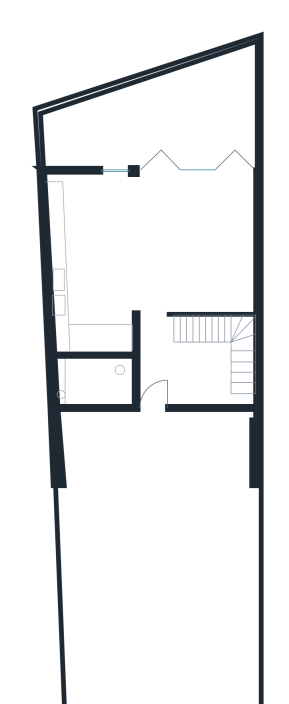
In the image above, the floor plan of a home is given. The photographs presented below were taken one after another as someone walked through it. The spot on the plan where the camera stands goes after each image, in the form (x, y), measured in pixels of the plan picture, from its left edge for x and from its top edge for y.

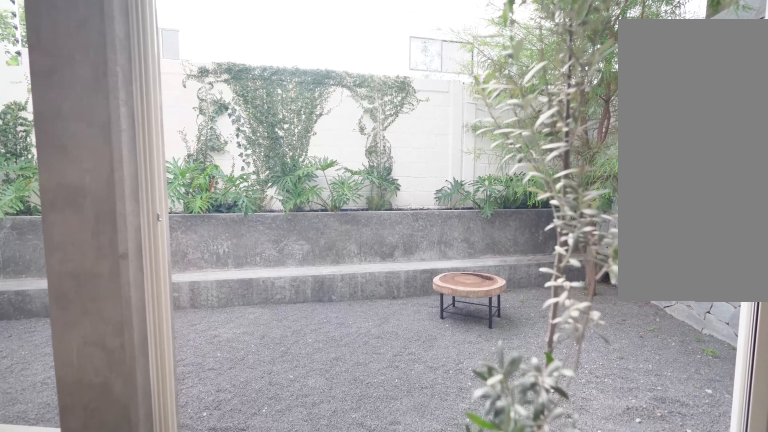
(158, 213)
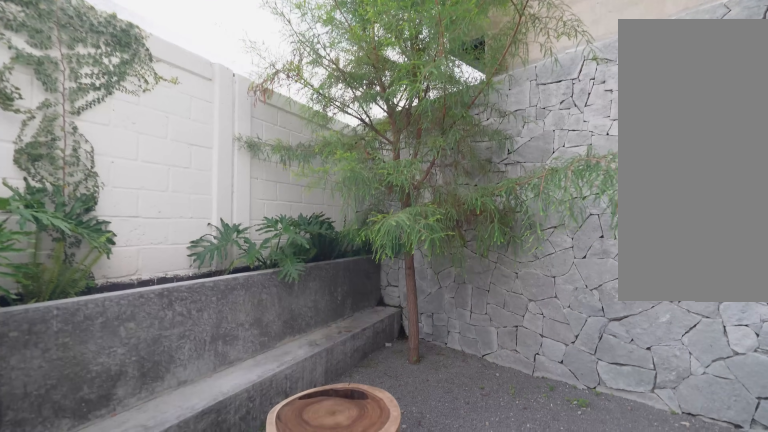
(154, 155)
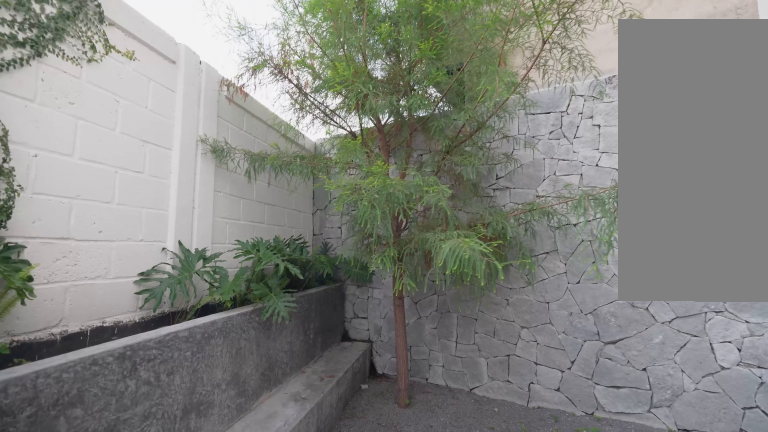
(149, 114)
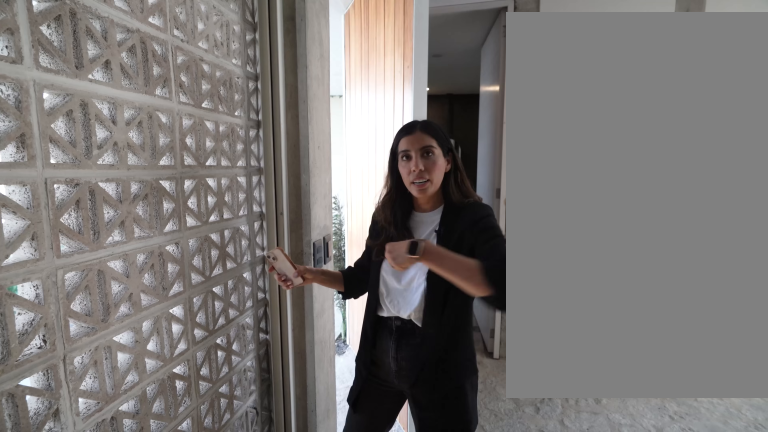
(206, 396)
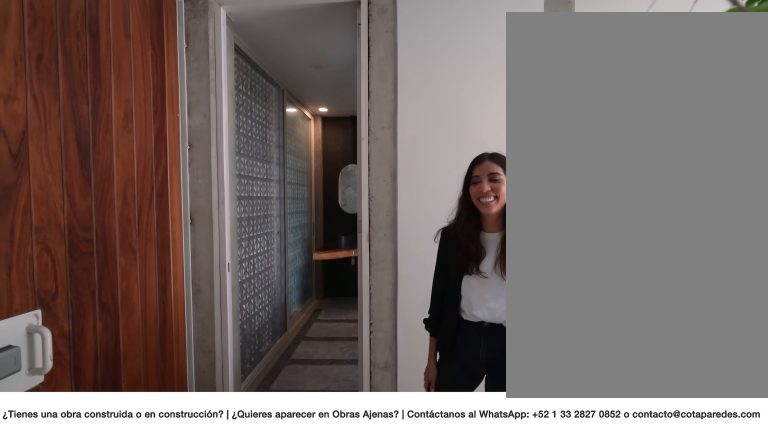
(194, 390)
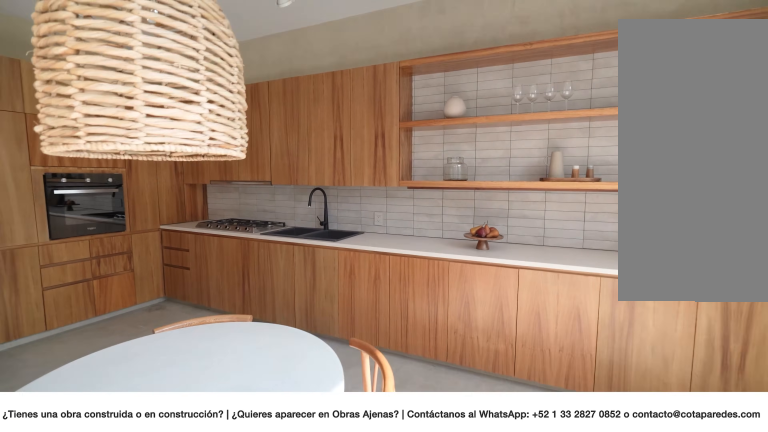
(164, 212)
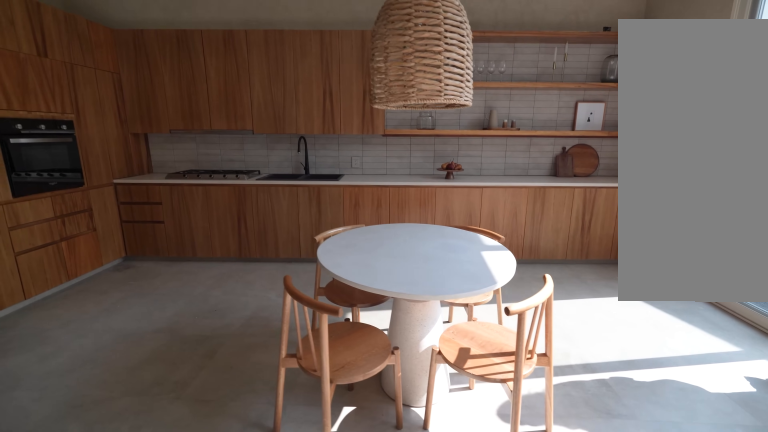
(143, 192)
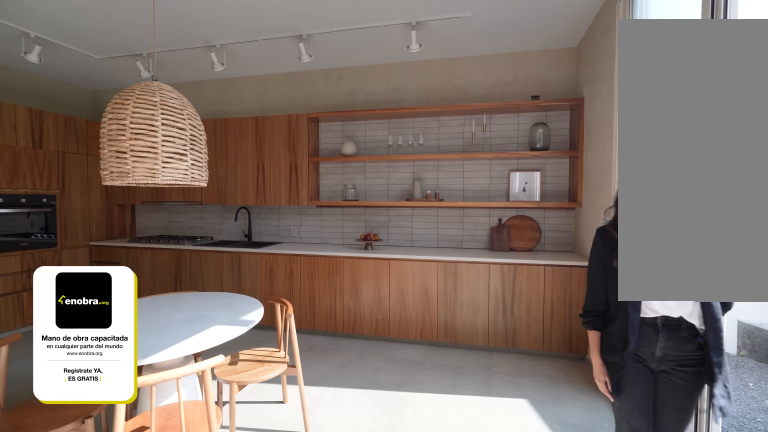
(162, 219)
